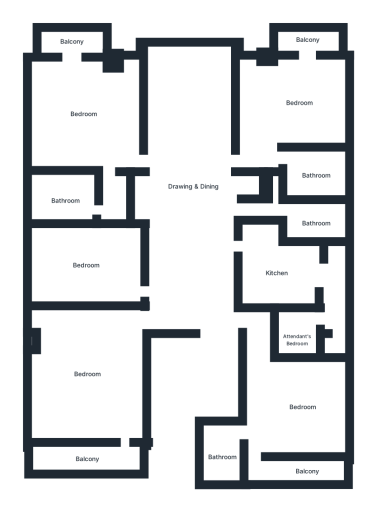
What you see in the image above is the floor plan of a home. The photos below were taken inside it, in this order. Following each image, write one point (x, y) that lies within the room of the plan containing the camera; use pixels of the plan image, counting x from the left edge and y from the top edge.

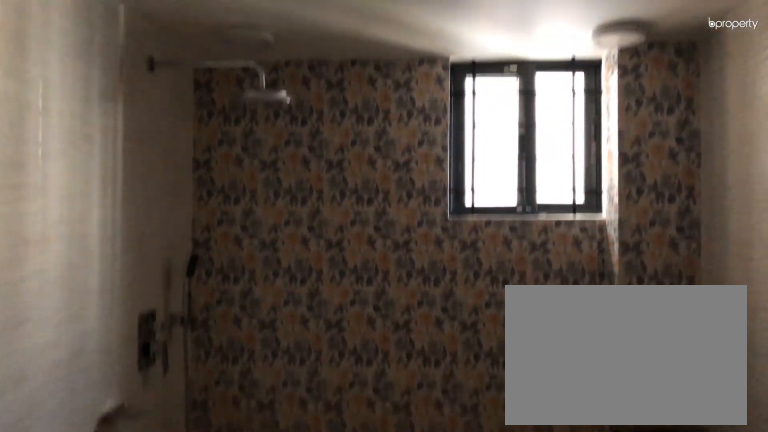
(65, 197)
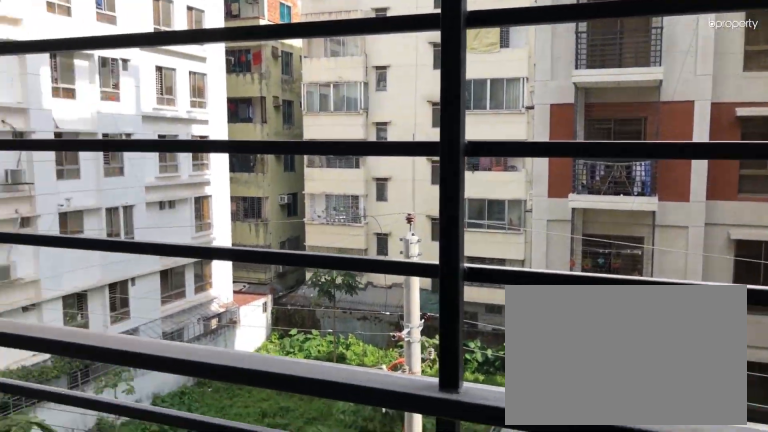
(69, 38)
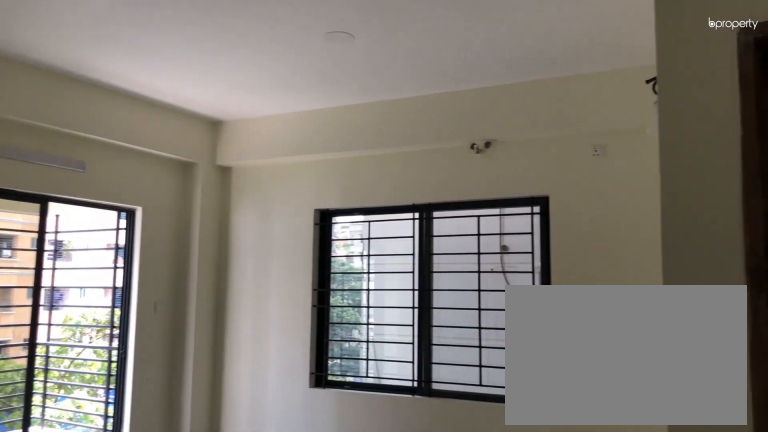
(296, 97)
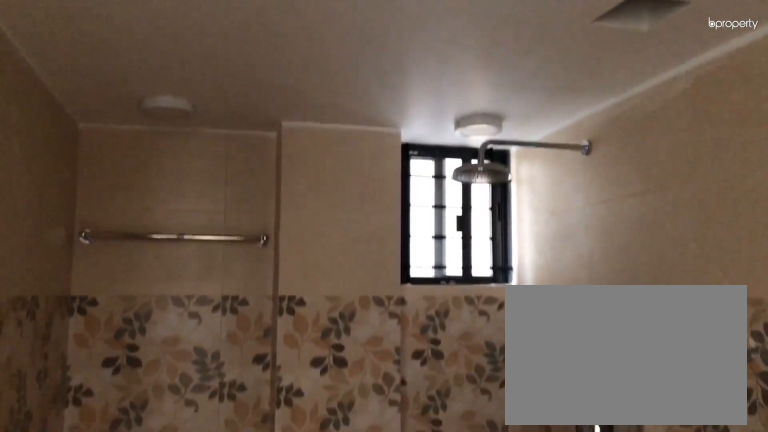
(313, 174)
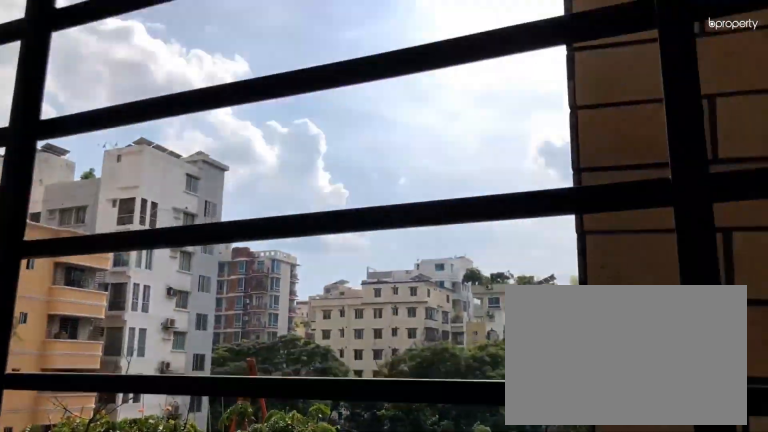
(306, 40)
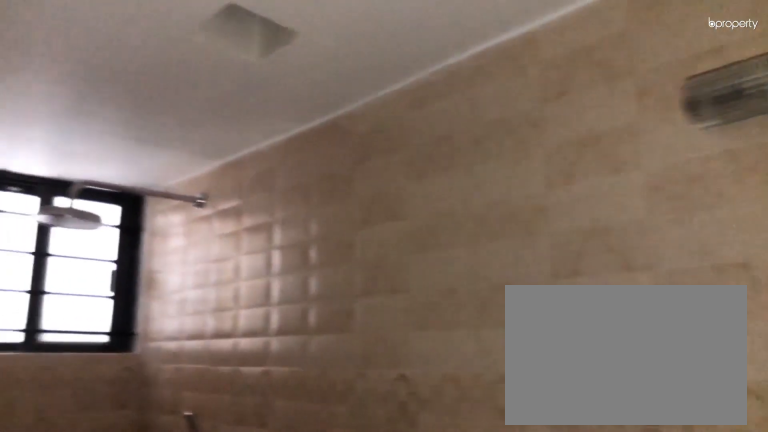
(315, 219)
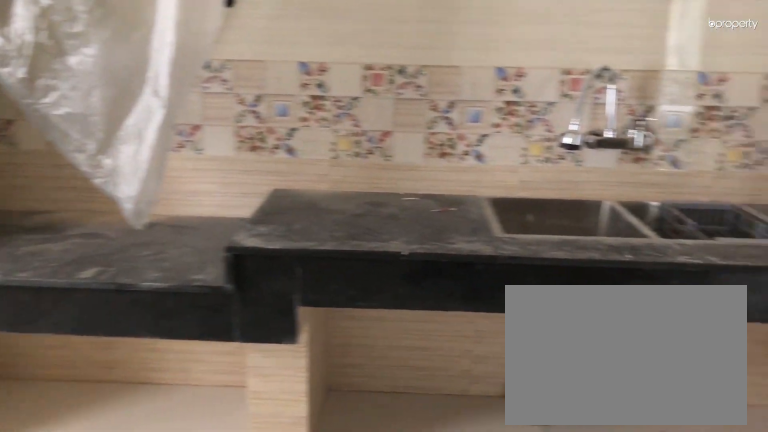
(283, 274)
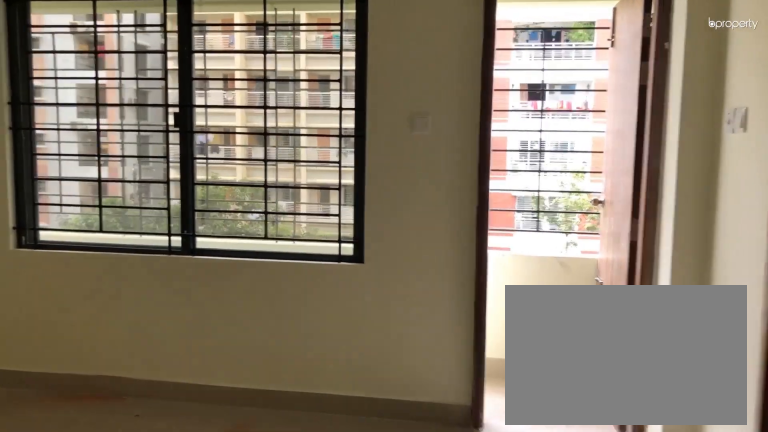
(299, 407)
